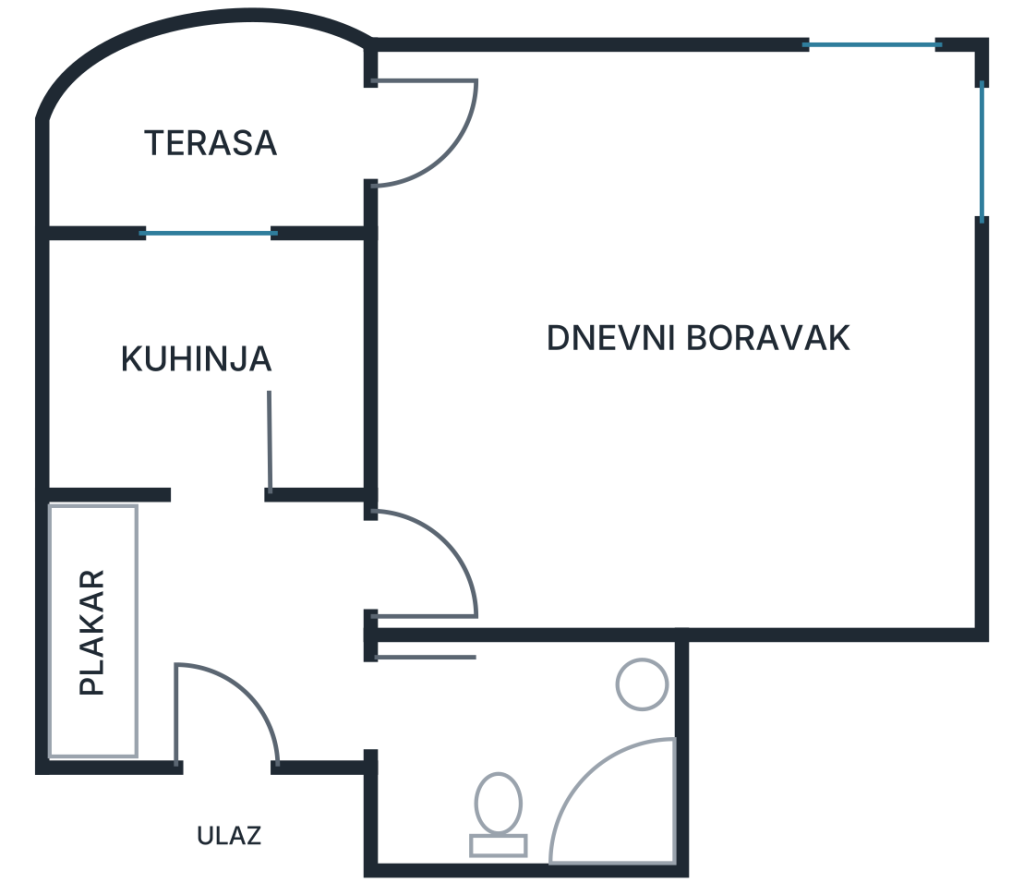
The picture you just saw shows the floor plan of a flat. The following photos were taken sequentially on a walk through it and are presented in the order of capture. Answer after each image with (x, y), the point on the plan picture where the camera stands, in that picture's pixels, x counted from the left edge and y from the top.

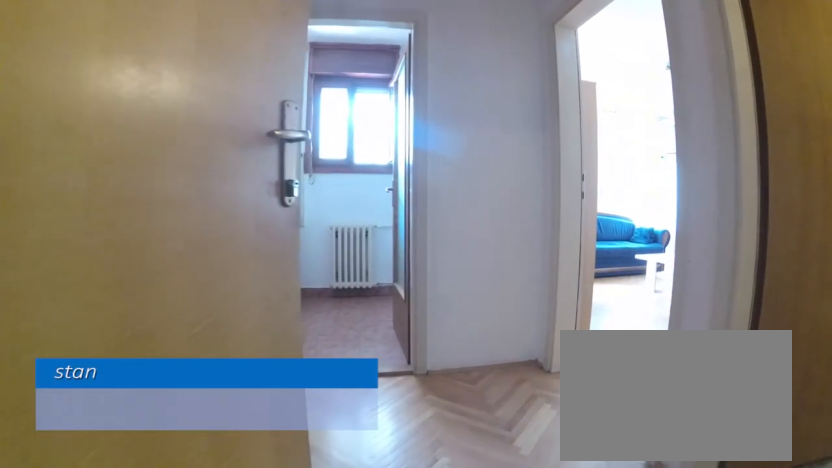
(236, 757)
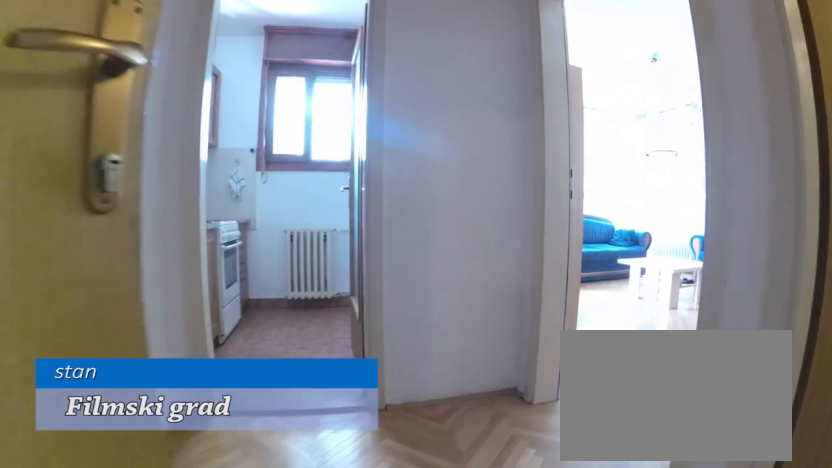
(242, 732)
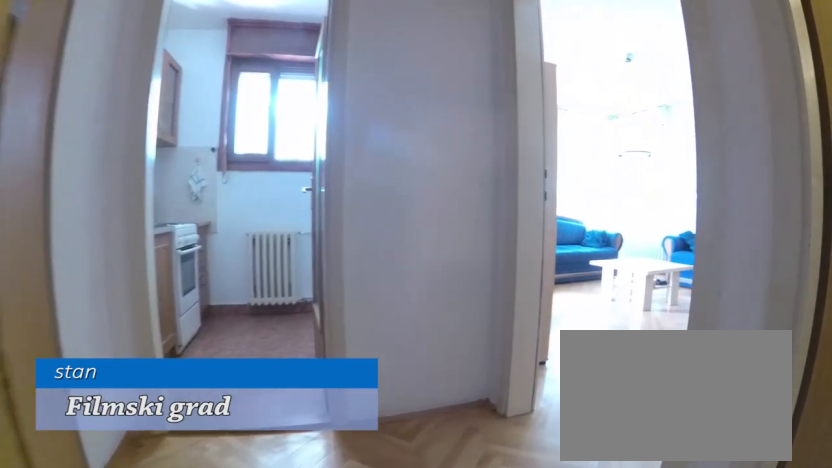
(243, 723)
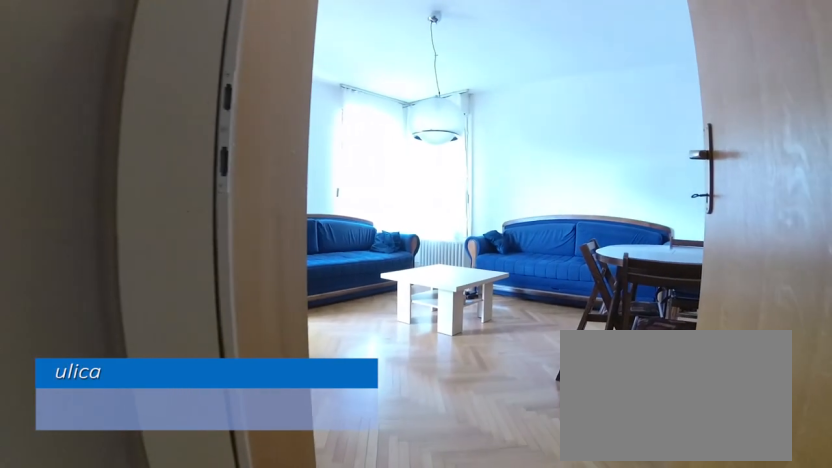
(324, 622)
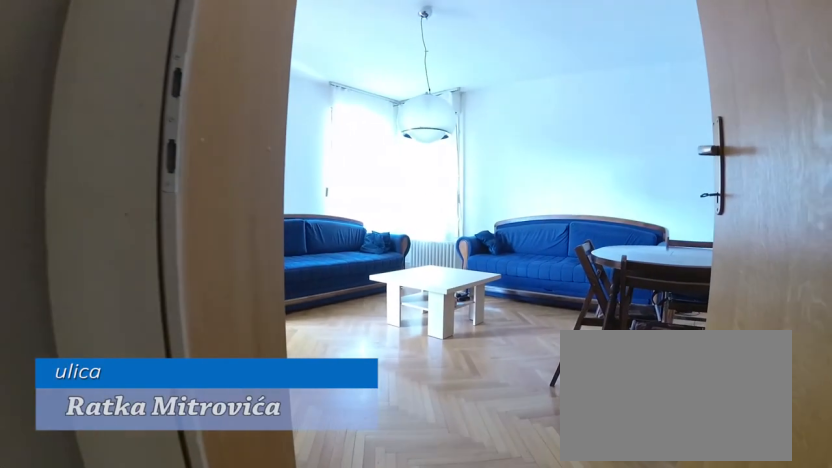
(334, 615)
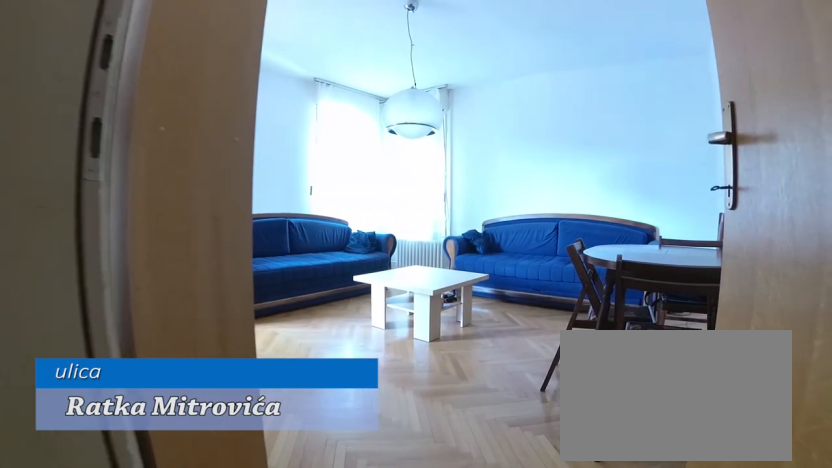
(343, 612)
